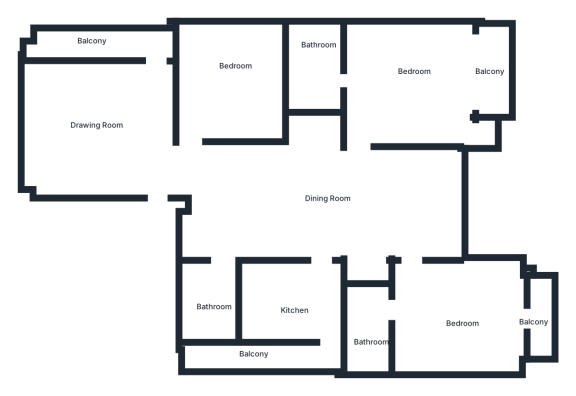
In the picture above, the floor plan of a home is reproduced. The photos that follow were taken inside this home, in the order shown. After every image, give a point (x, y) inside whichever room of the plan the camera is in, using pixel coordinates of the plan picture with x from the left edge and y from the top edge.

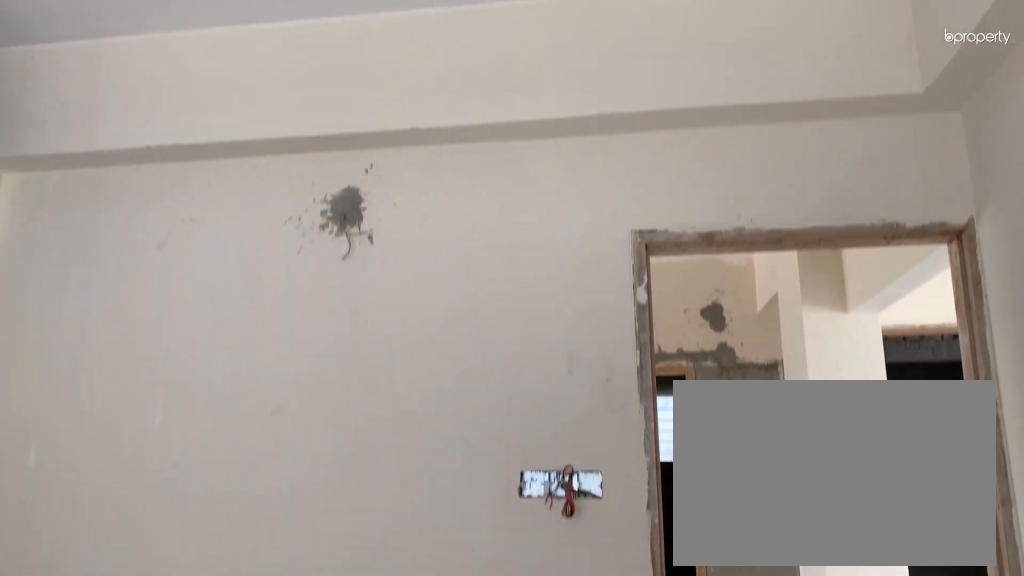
(234, 80)
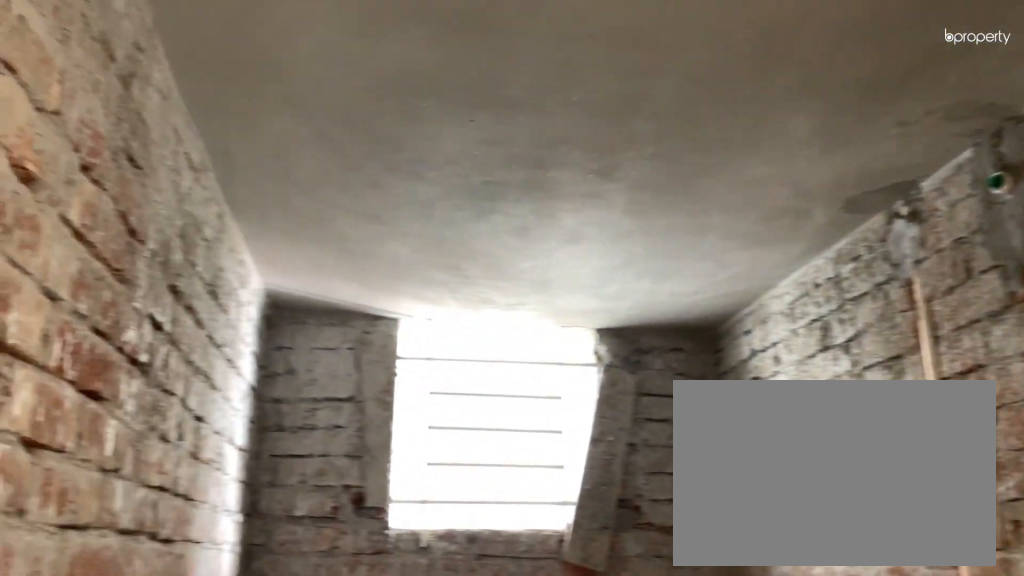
(216, 298)
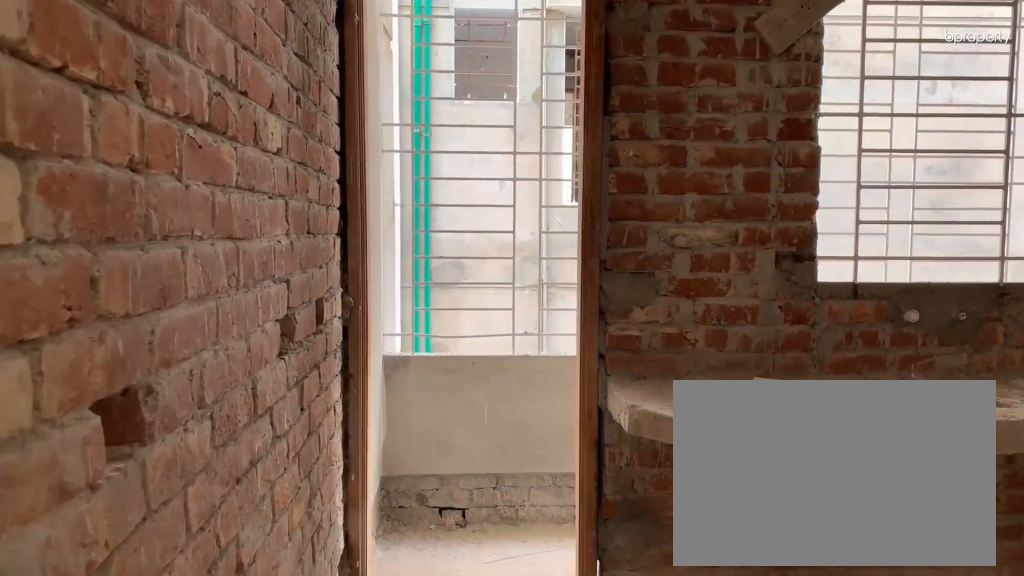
(293, 301)
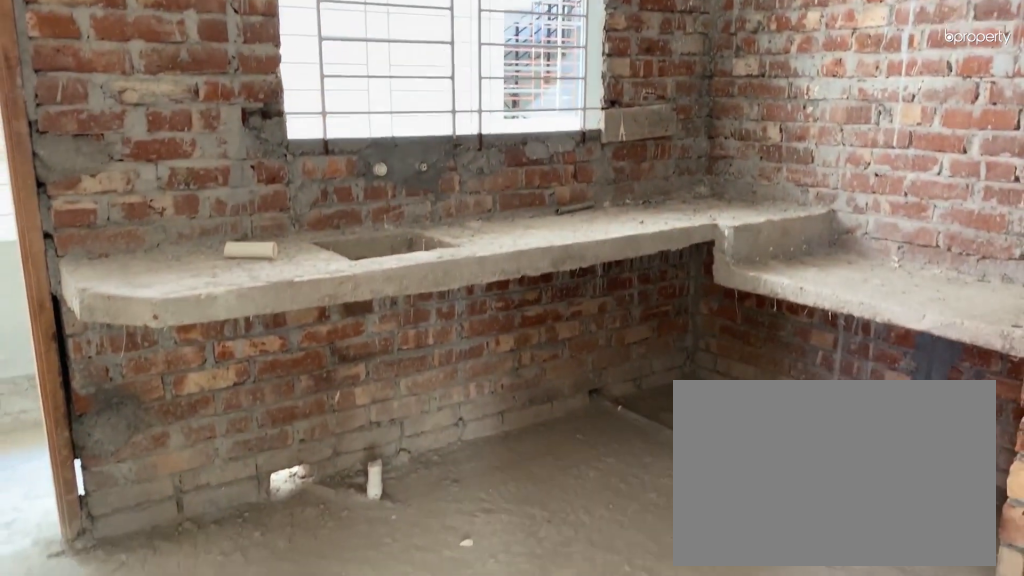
(293, 301)
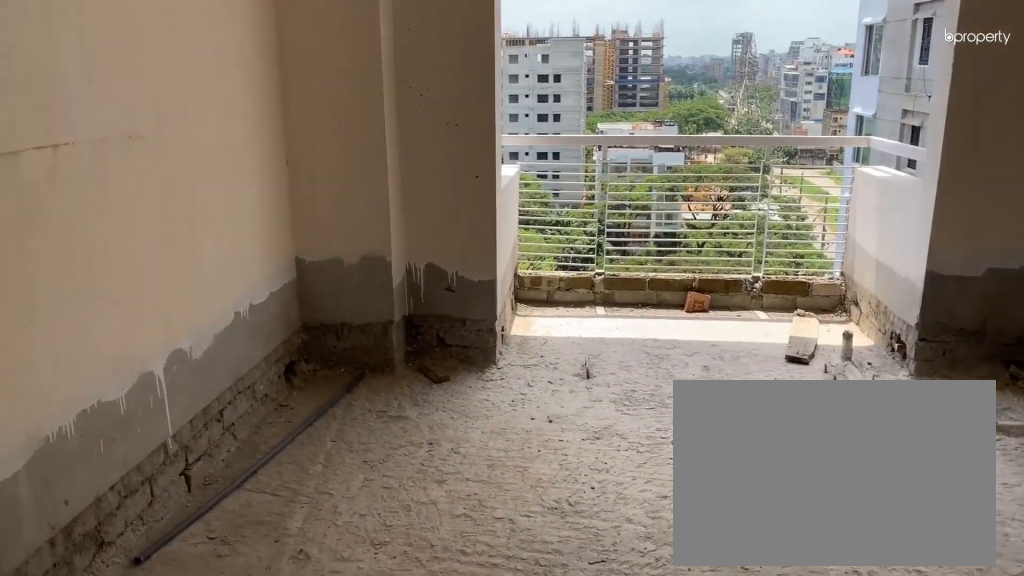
(461, 324)
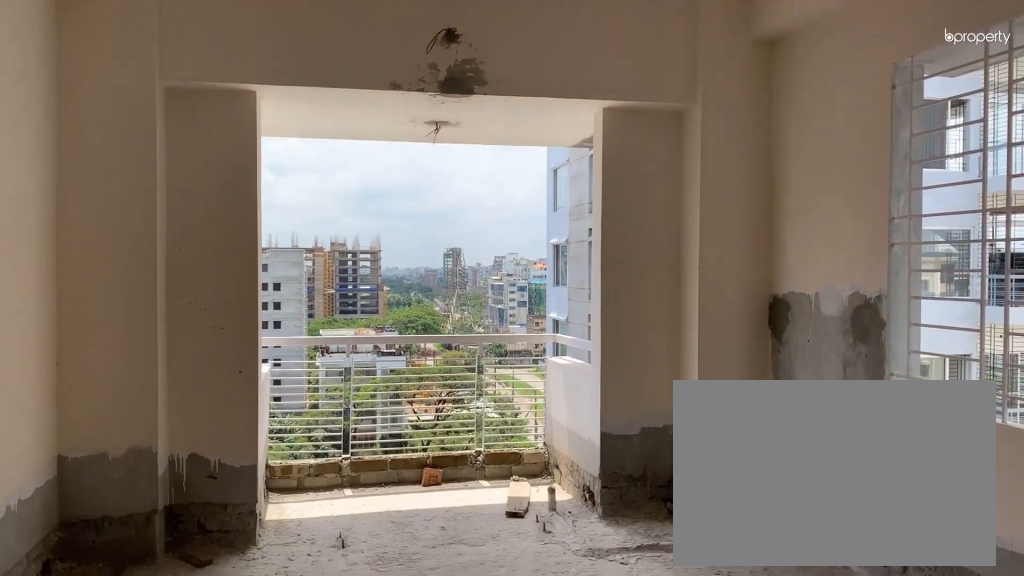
(461, 324)
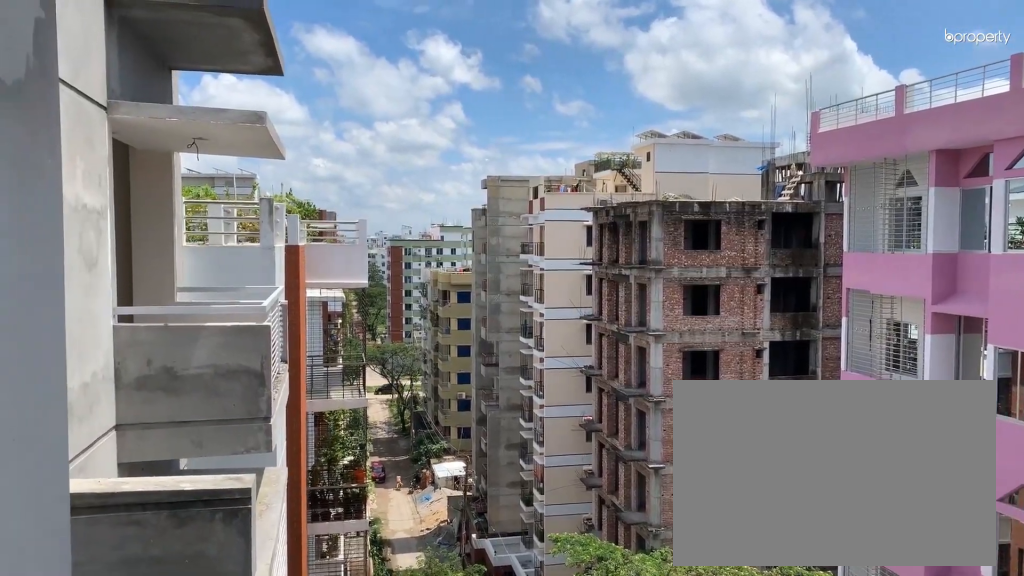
(540, 322)
